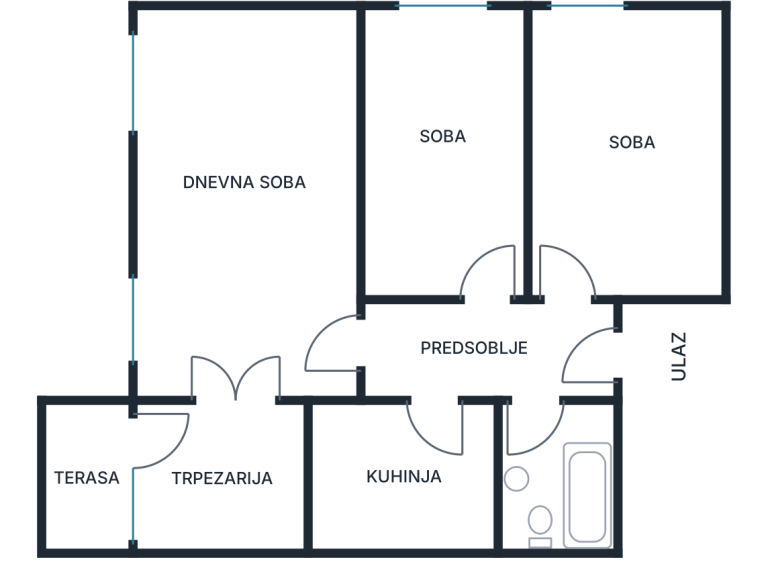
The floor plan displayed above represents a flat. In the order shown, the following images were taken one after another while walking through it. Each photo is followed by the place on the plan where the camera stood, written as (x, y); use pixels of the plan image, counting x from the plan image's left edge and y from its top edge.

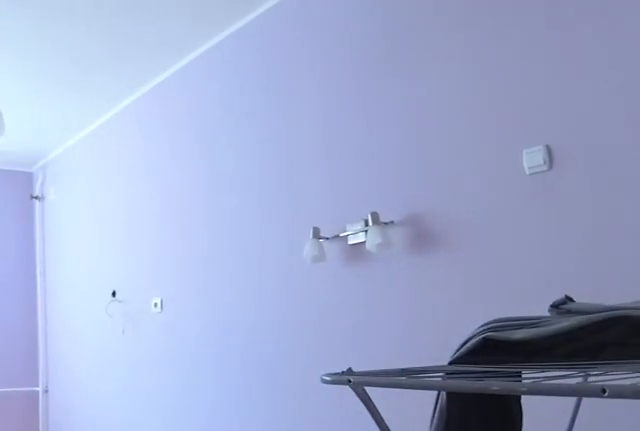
(558, 292)
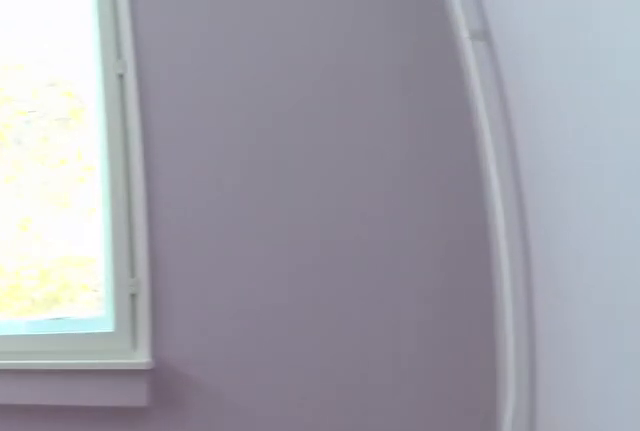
(699, 104)
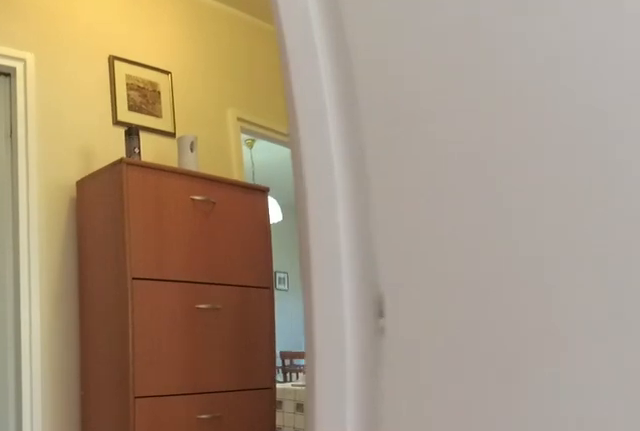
(611, 271)
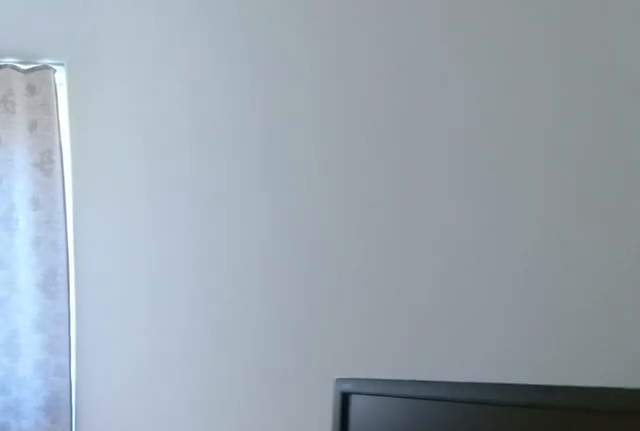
(474, 199)
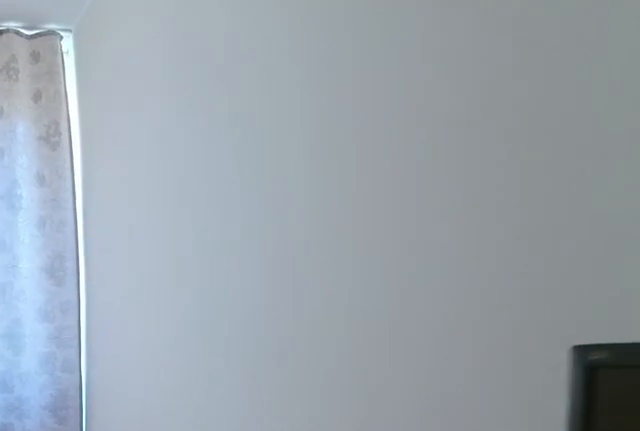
(471, 184)
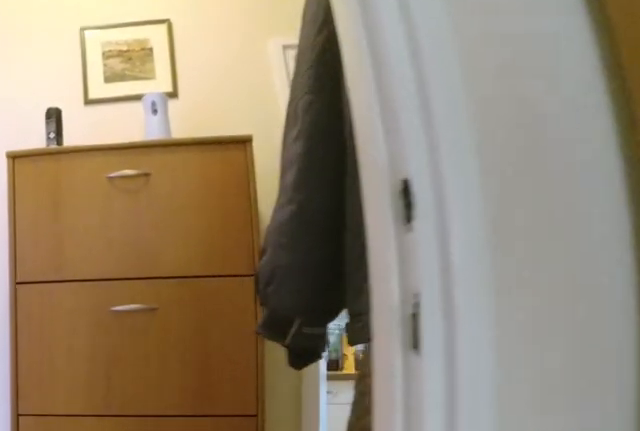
(478, 259)
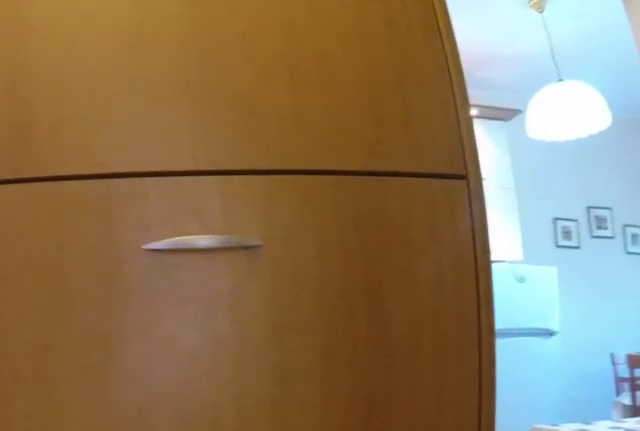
(485, 332)
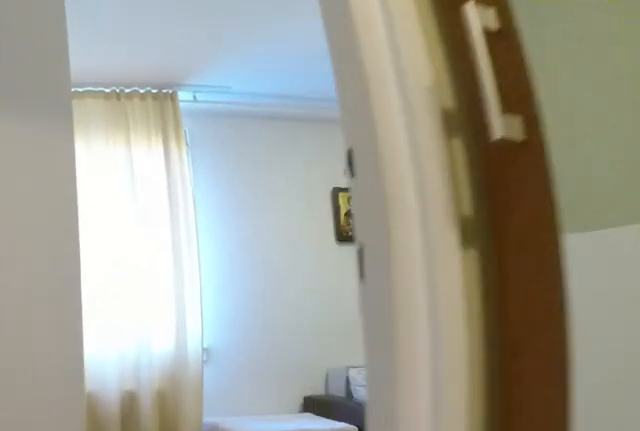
(409, 360)
